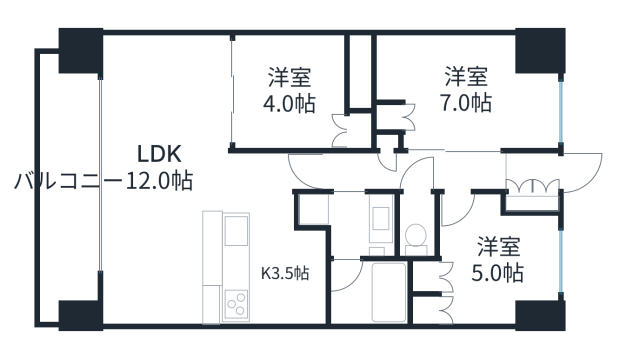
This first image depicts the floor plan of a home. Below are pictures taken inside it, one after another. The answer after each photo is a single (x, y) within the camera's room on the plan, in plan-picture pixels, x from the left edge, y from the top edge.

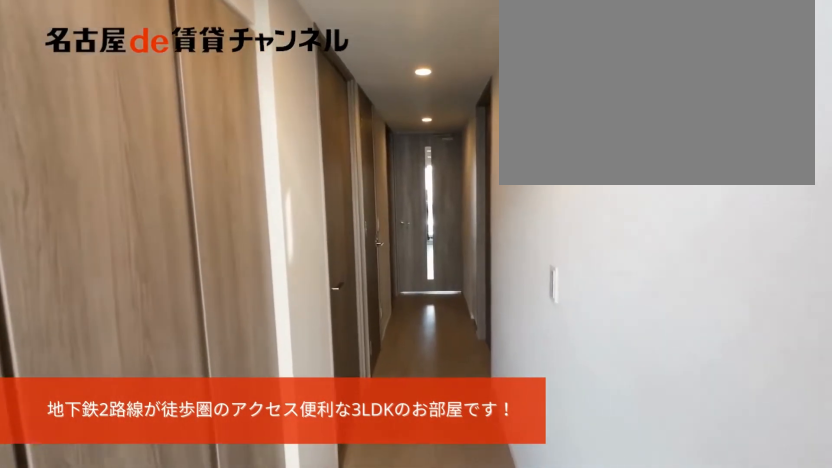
(532, 204)
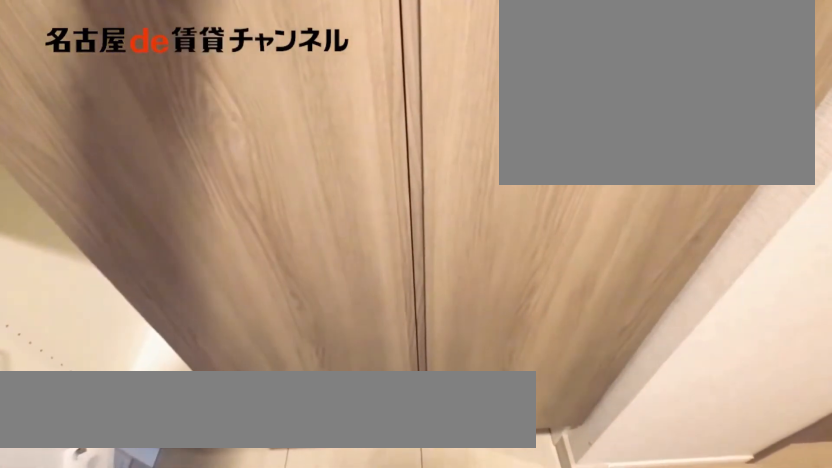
(532, 204)
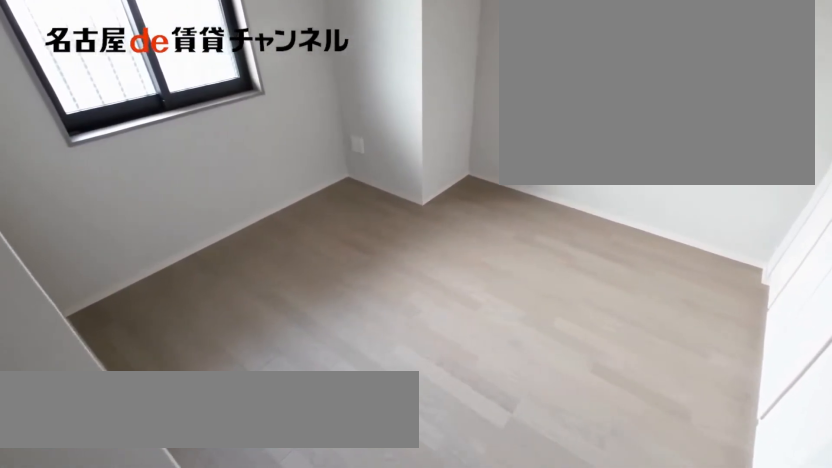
(498, 262)
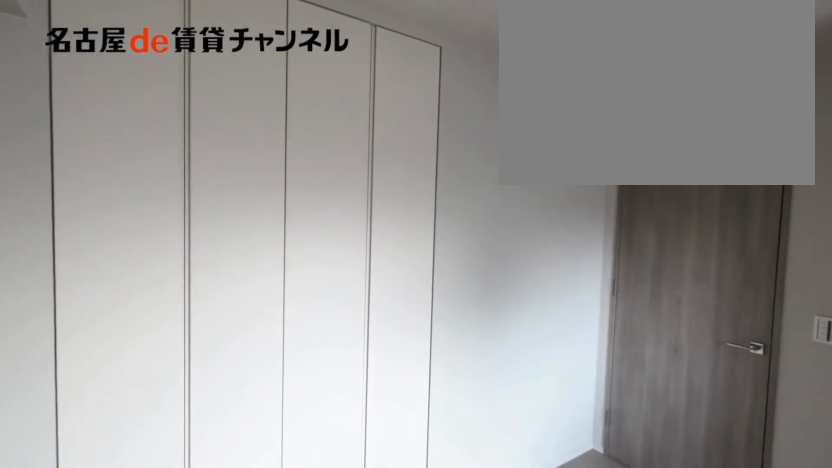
(498, 262)
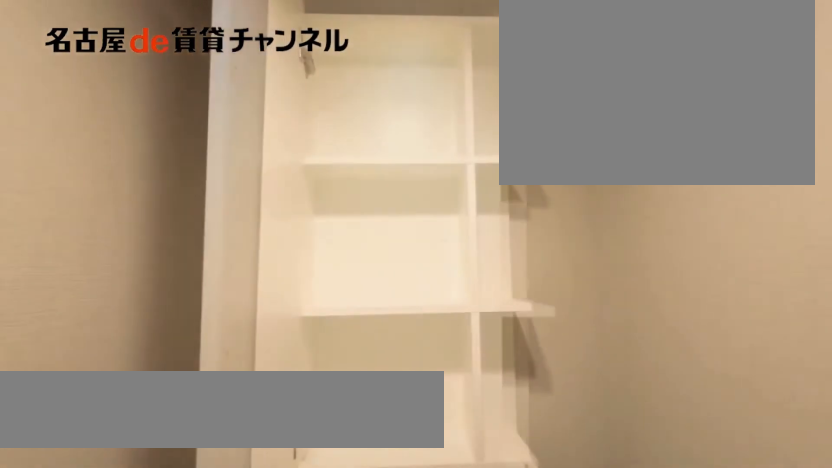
(418, 227)
